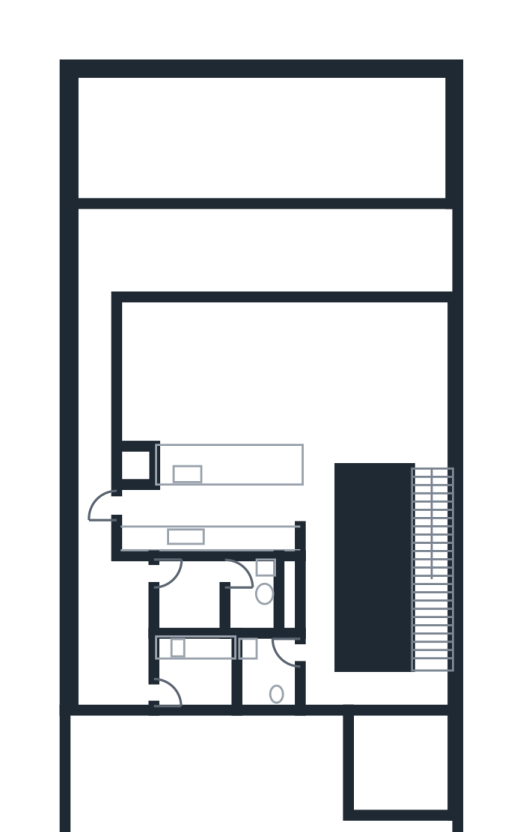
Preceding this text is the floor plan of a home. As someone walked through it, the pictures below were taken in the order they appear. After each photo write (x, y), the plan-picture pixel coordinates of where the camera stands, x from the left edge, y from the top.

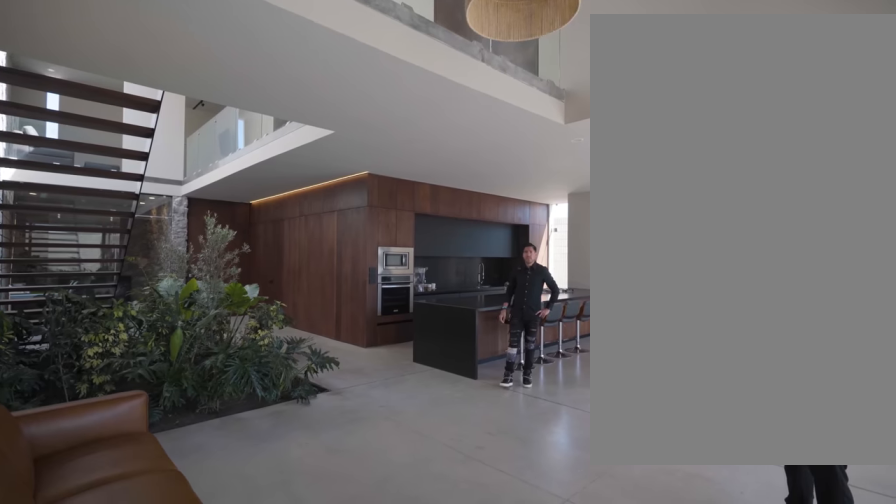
(409, 352)
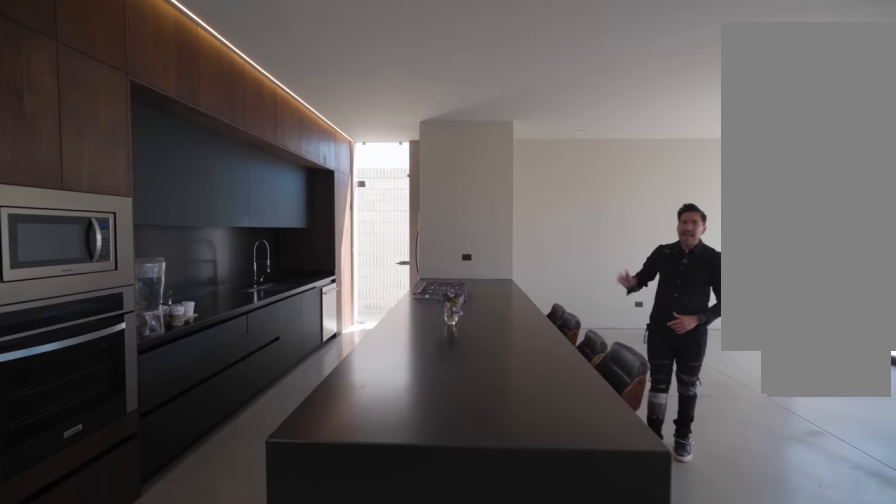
(318, 445)
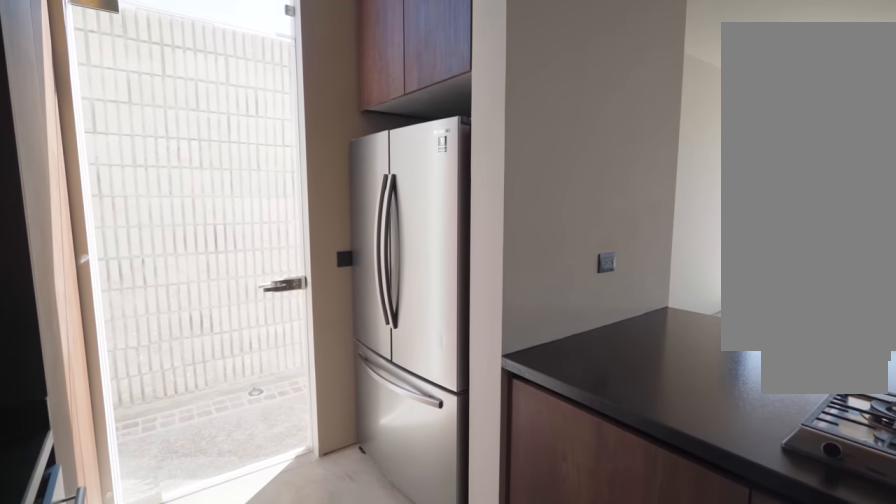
(197, 504)
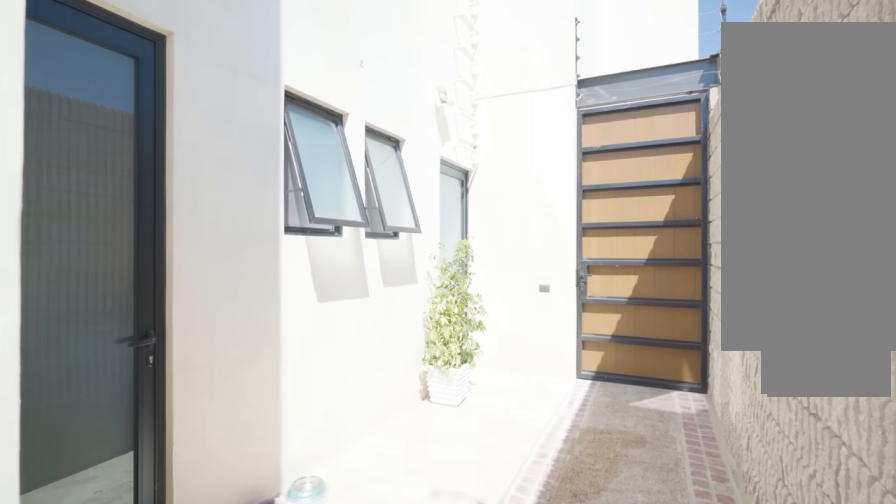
(89, 512)
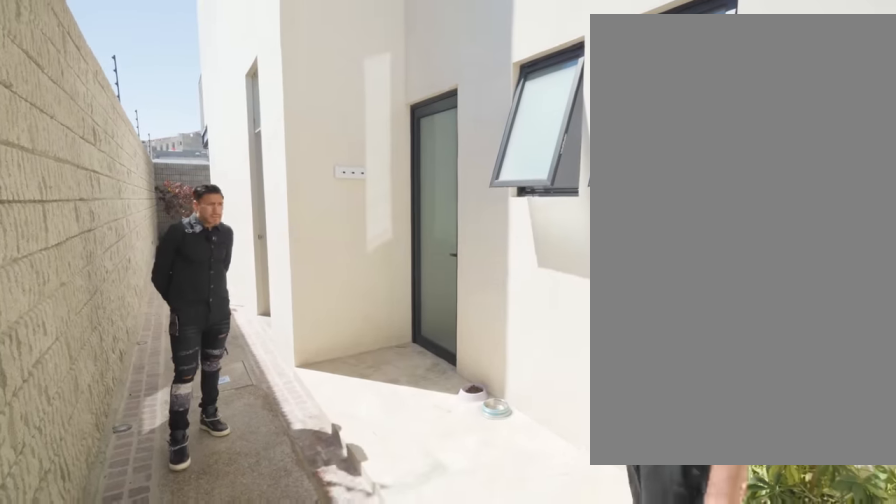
(107, 677)
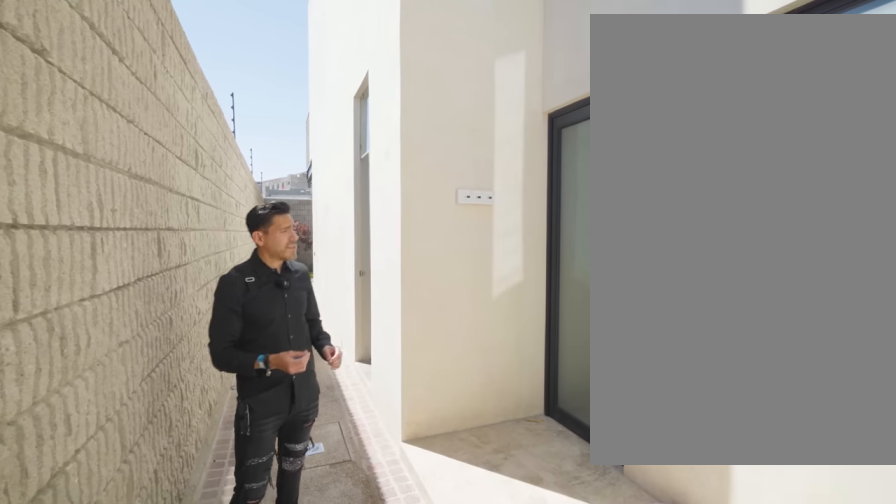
(102, 671)
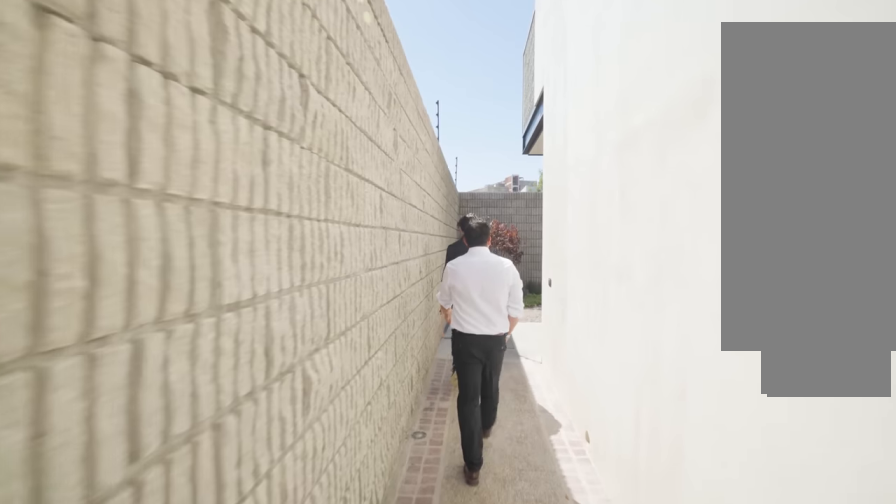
(85, 526)
